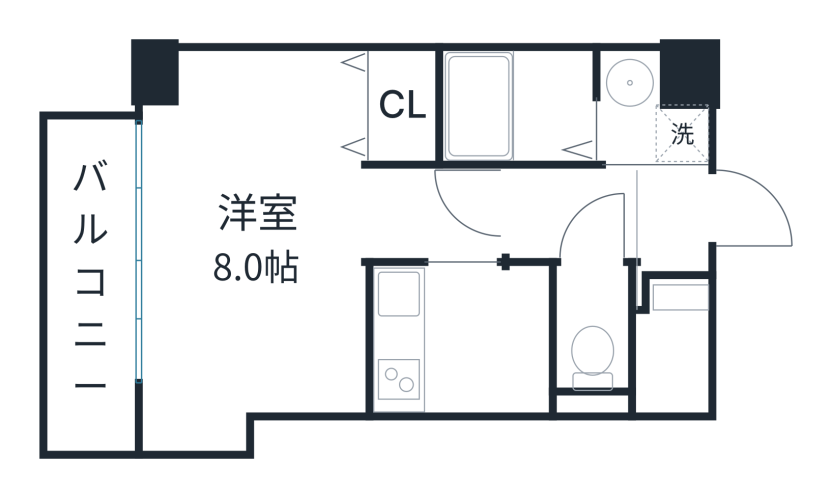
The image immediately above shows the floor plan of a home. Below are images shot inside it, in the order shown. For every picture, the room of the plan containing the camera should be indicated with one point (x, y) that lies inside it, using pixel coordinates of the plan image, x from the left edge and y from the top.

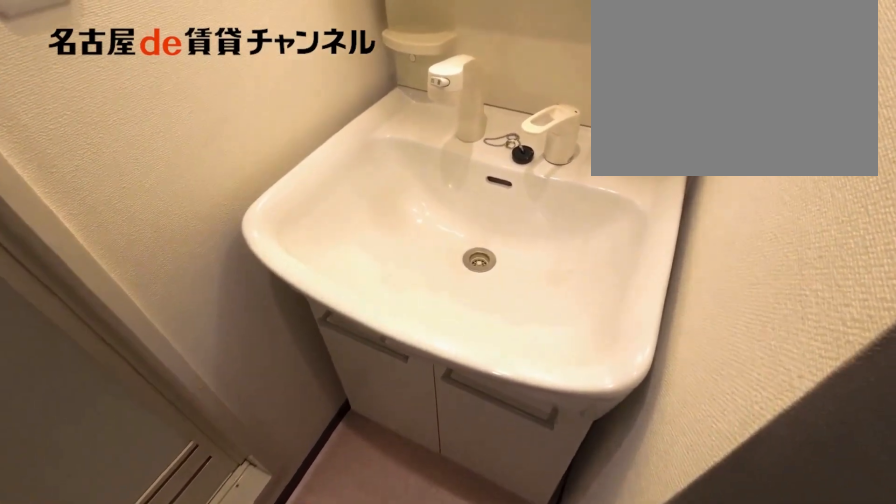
(647, 113)
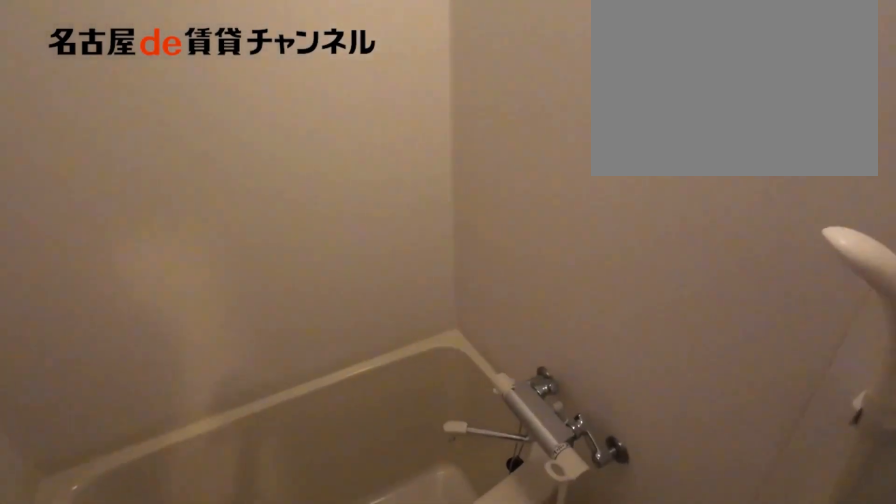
(518, 106)
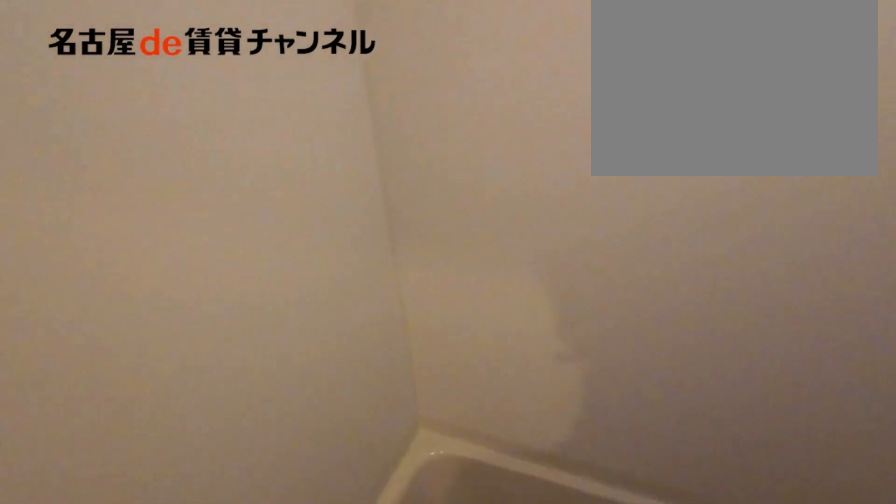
(518, 106)
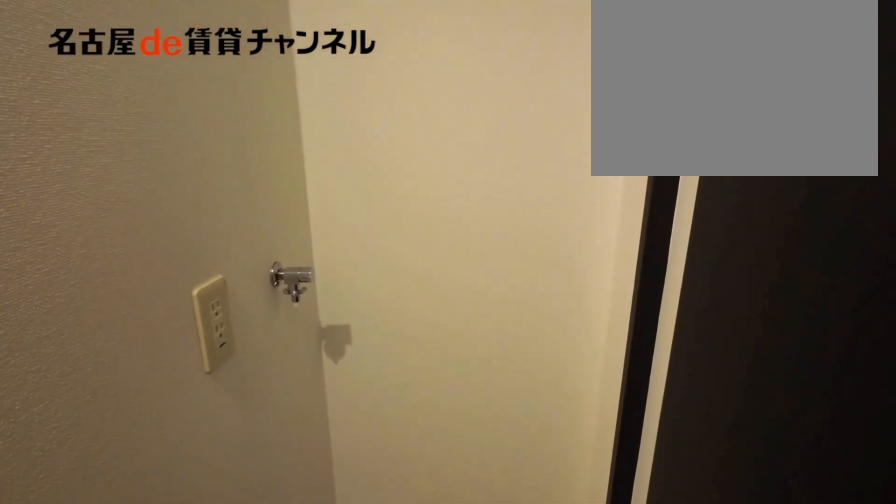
(647, 113)
